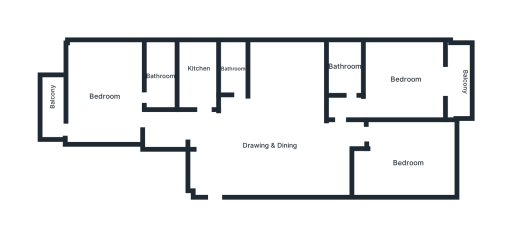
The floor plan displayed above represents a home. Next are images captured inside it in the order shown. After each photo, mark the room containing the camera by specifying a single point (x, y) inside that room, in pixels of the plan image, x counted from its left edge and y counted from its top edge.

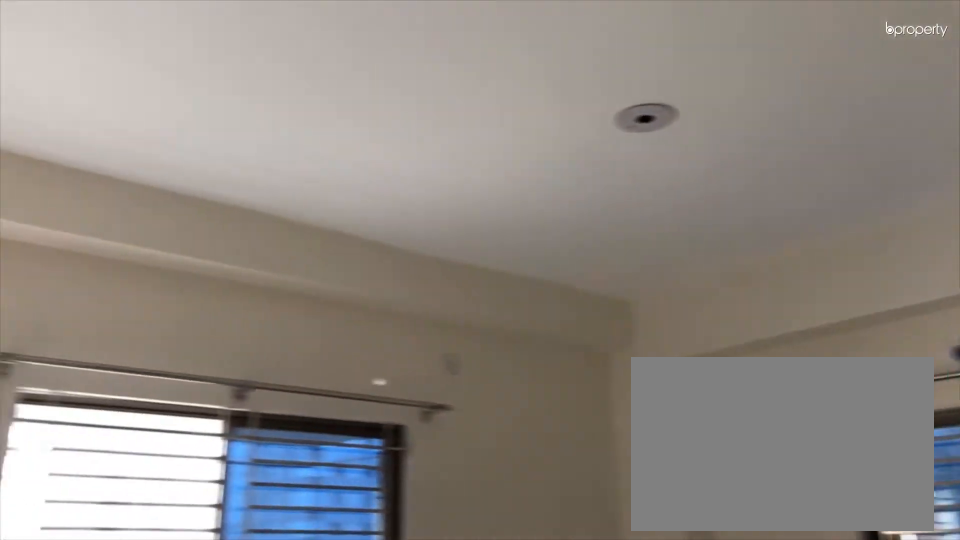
(103, 84)
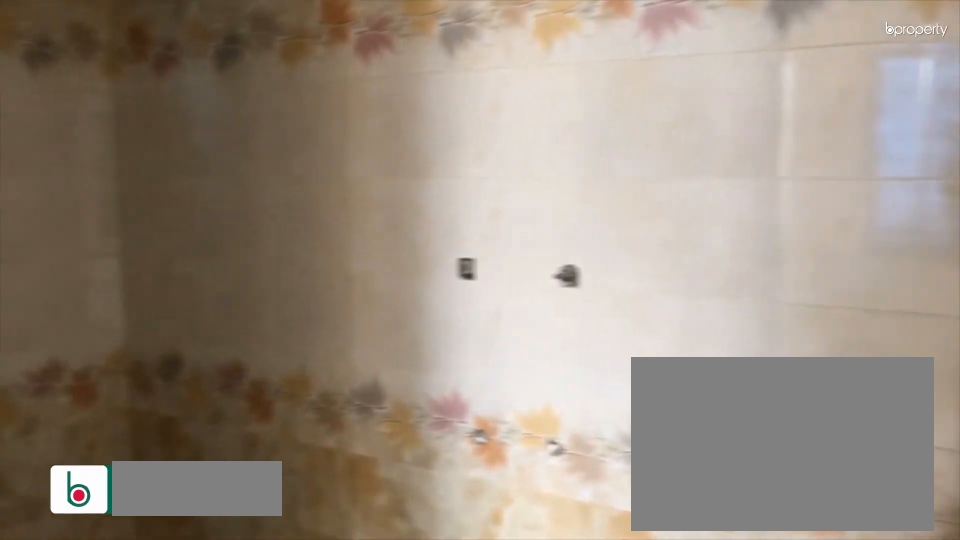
(162, 73)
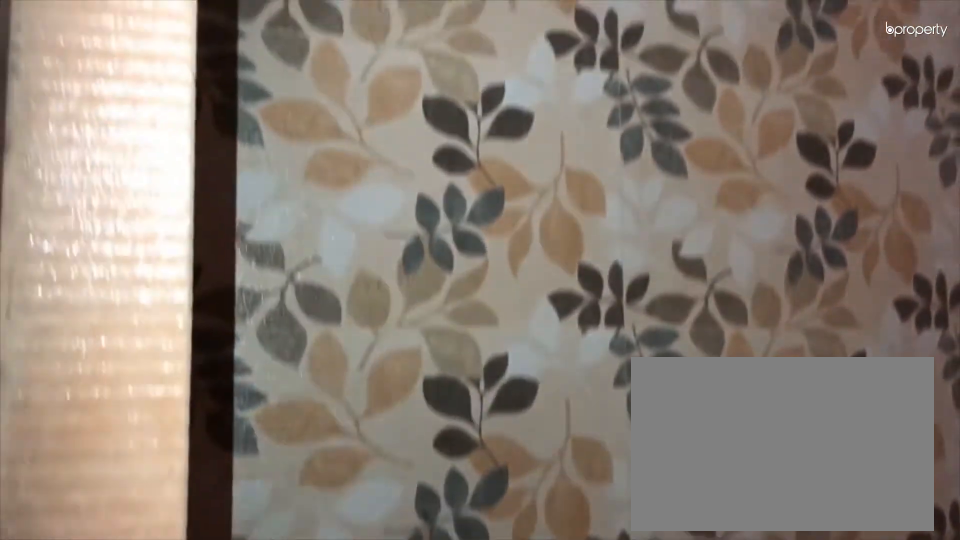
(236, 65)
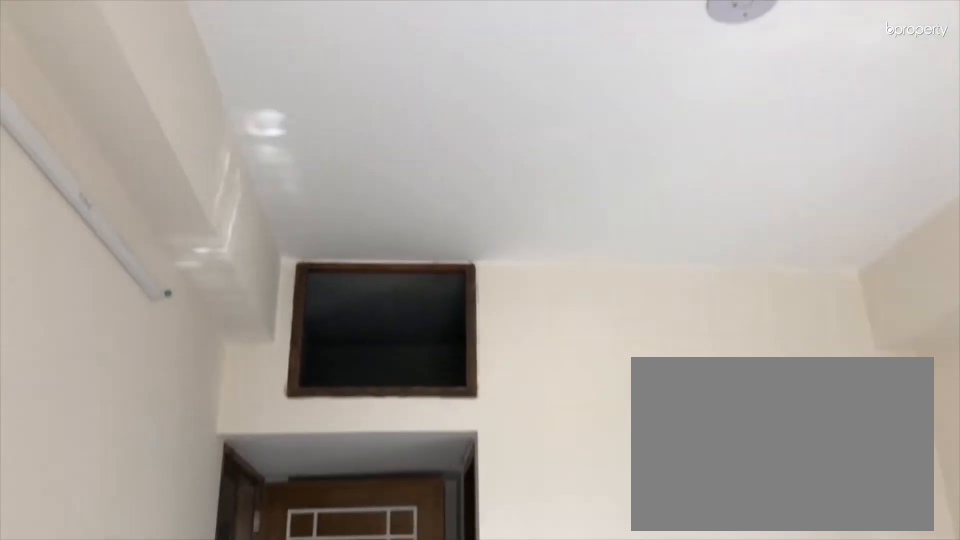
(407, 83)
